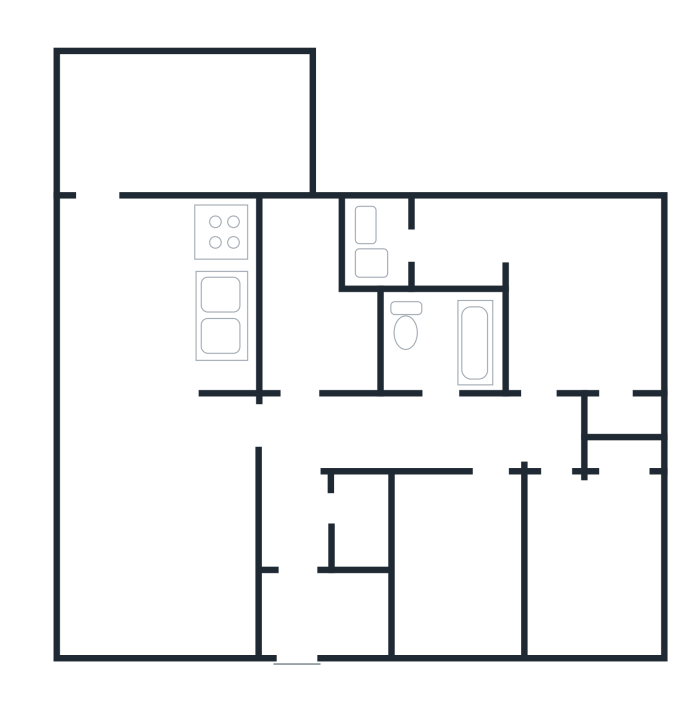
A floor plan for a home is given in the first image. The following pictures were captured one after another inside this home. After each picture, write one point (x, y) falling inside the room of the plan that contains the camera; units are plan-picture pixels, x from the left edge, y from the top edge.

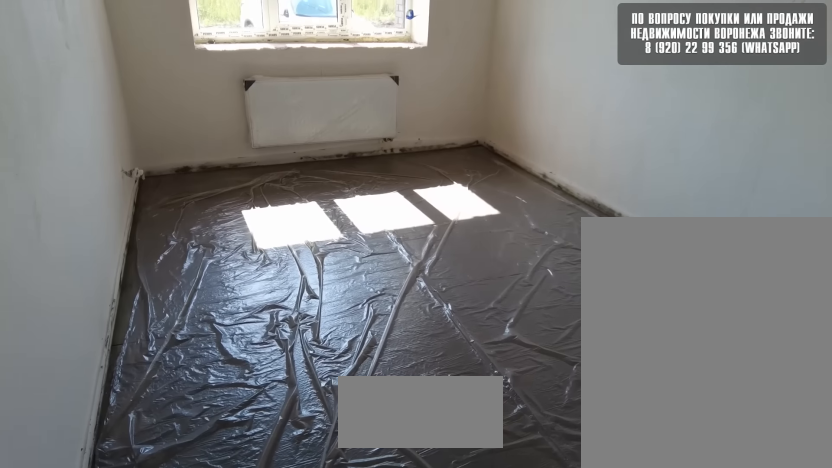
(479, 558)
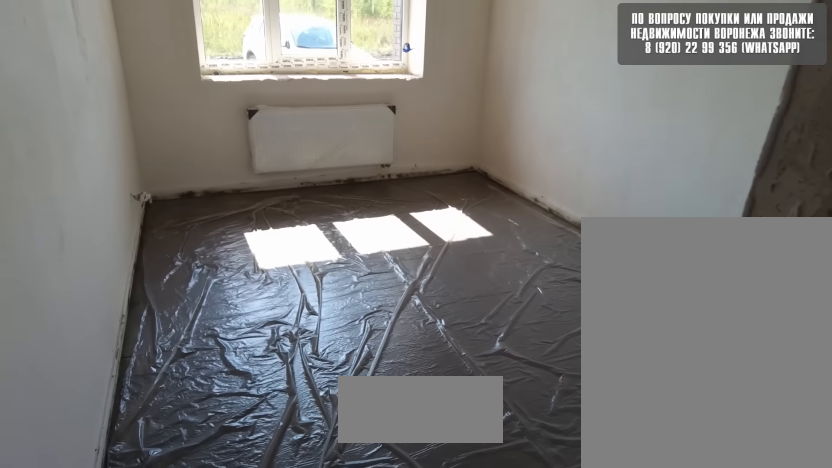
(480, 556)
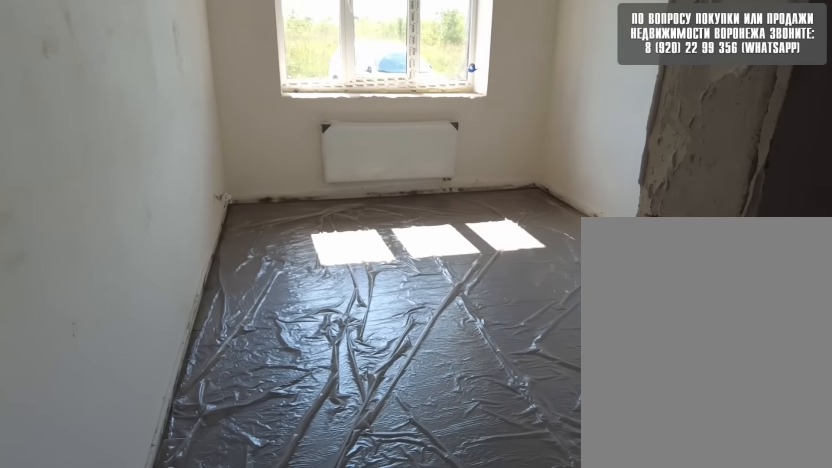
(446, 488)
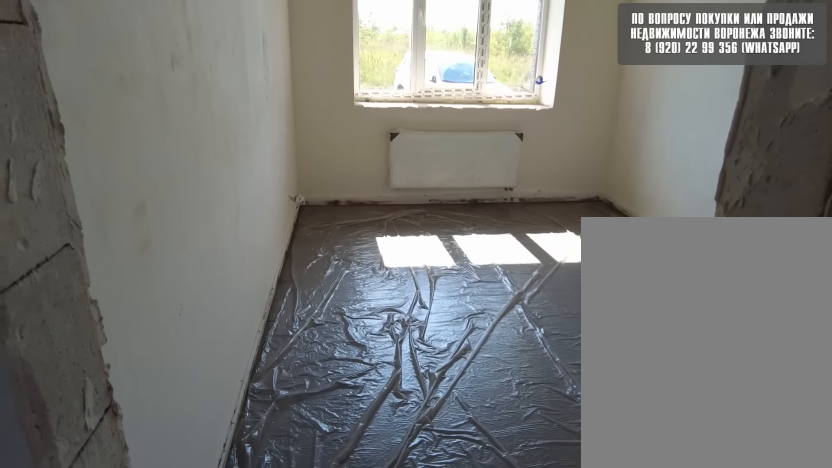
(480, 556)
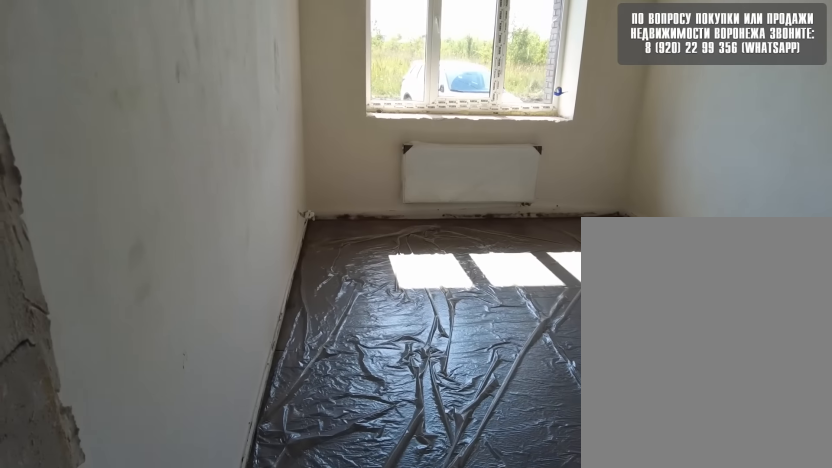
(479, 558)
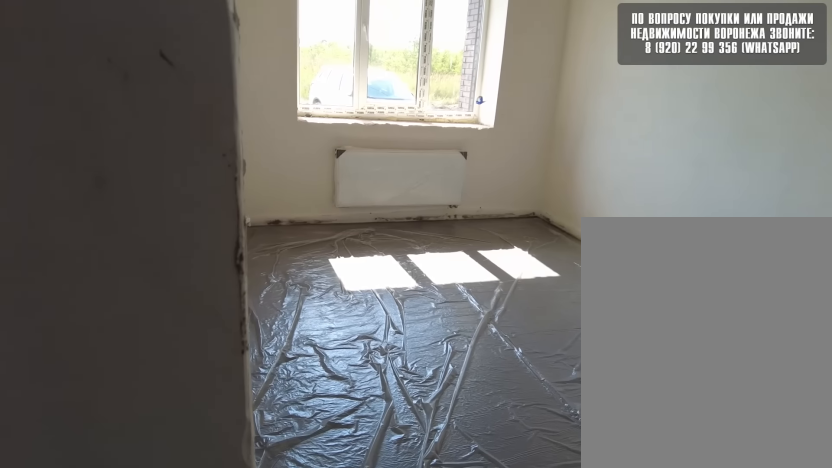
(479, 556)
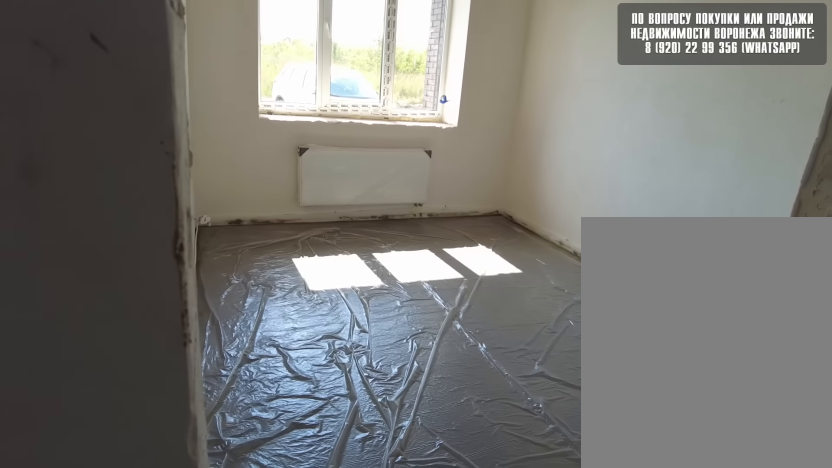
(479, 558)
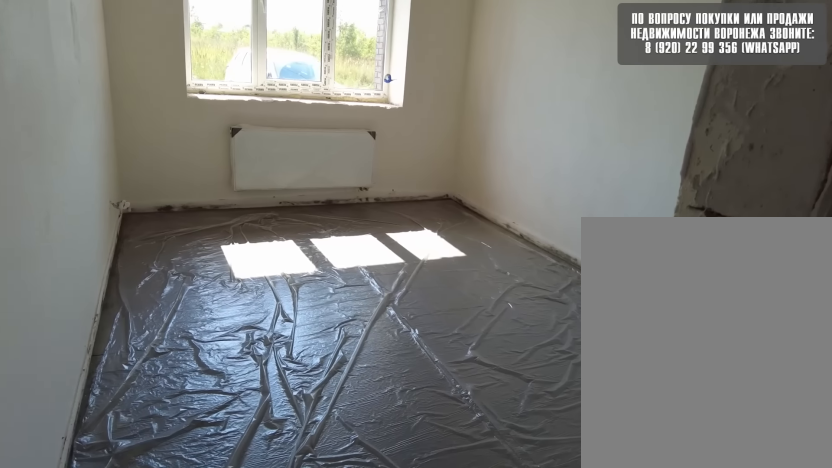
(479, 556)
